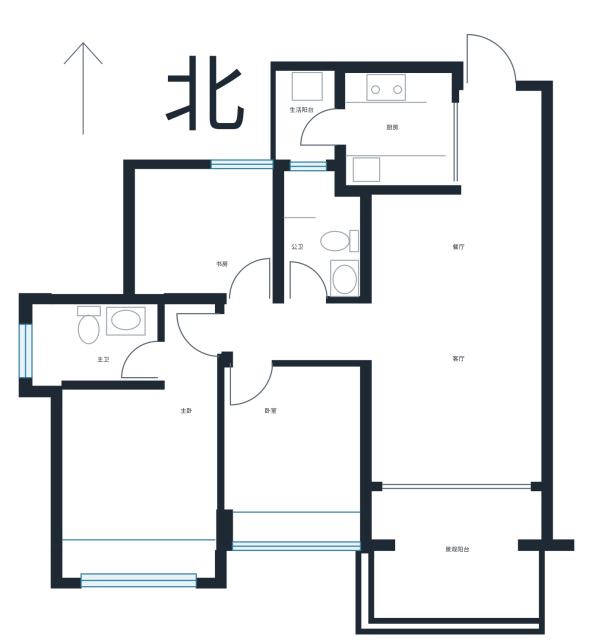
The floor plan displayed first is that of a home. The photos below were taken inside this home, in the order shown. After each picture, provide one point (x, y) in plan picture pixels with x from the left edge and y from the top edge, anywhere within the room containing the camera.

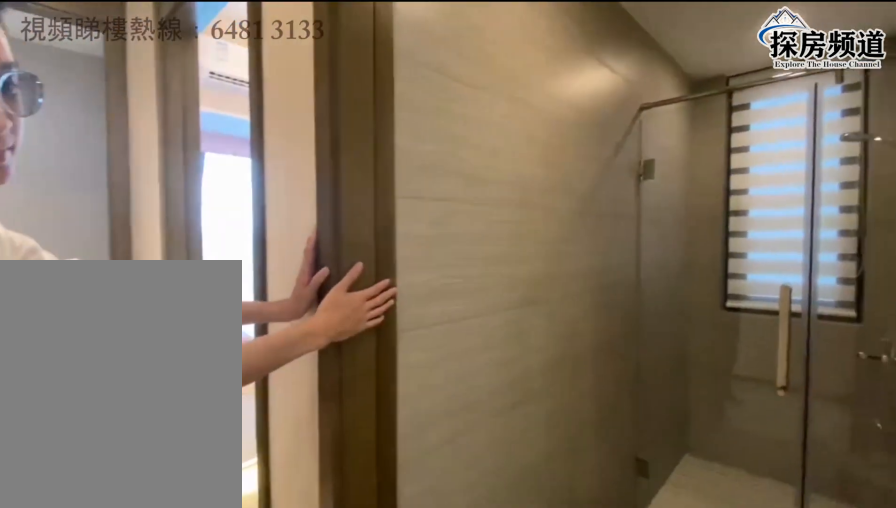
(322, 248)
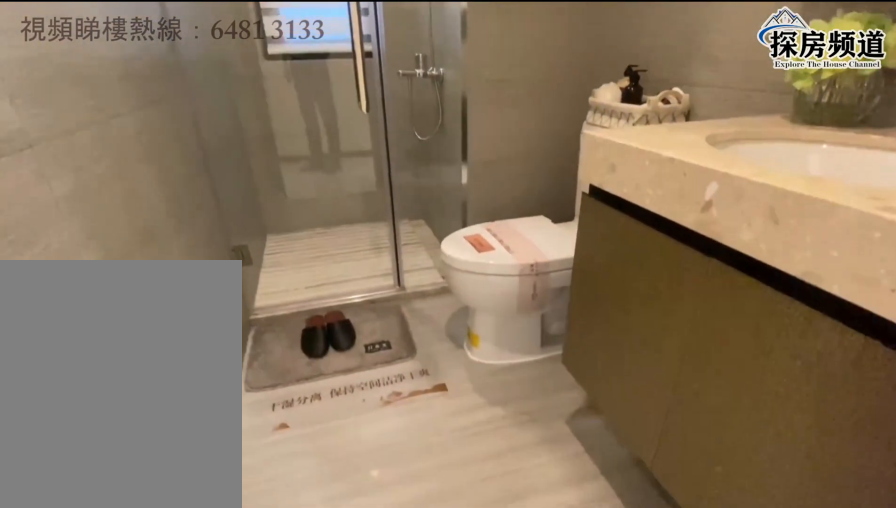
(320, 247)
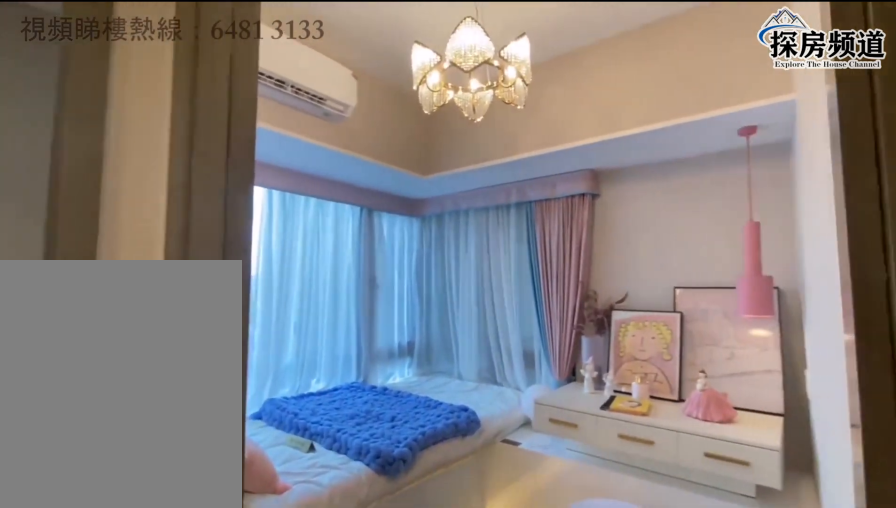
(216, 254)
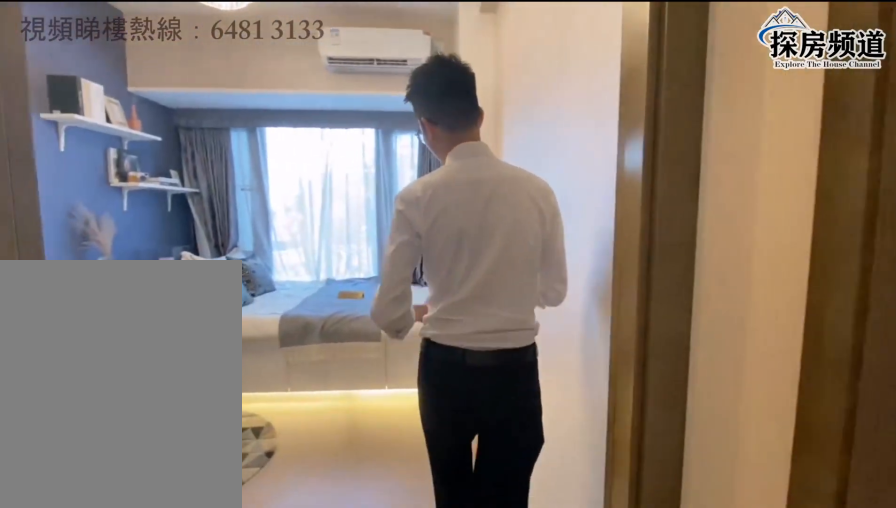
(299, 446)
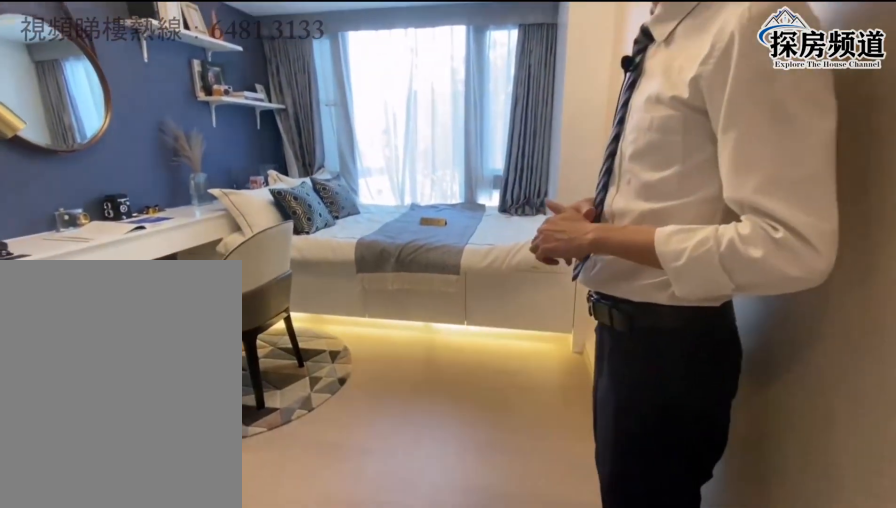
(299, 437)
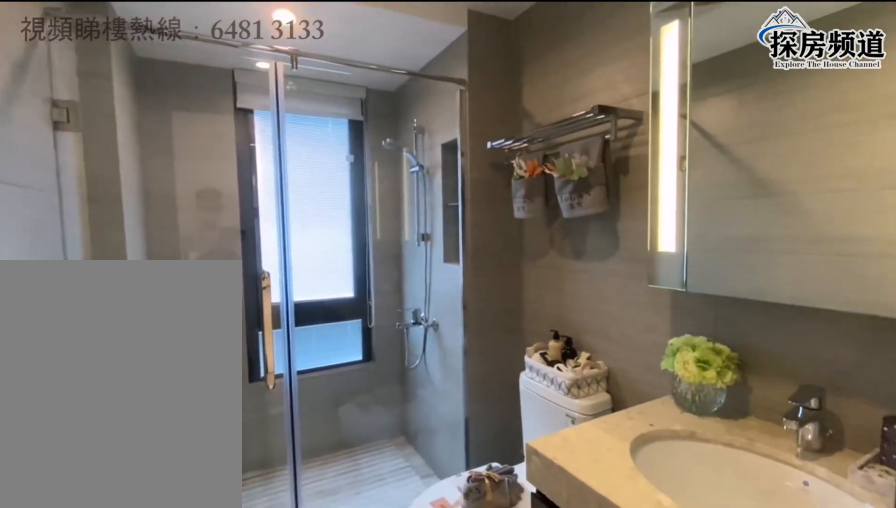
(97, 337)
